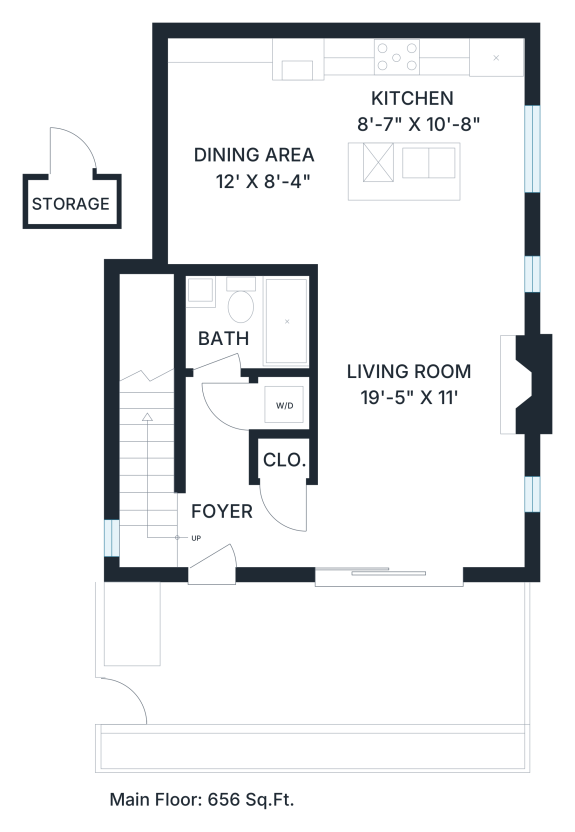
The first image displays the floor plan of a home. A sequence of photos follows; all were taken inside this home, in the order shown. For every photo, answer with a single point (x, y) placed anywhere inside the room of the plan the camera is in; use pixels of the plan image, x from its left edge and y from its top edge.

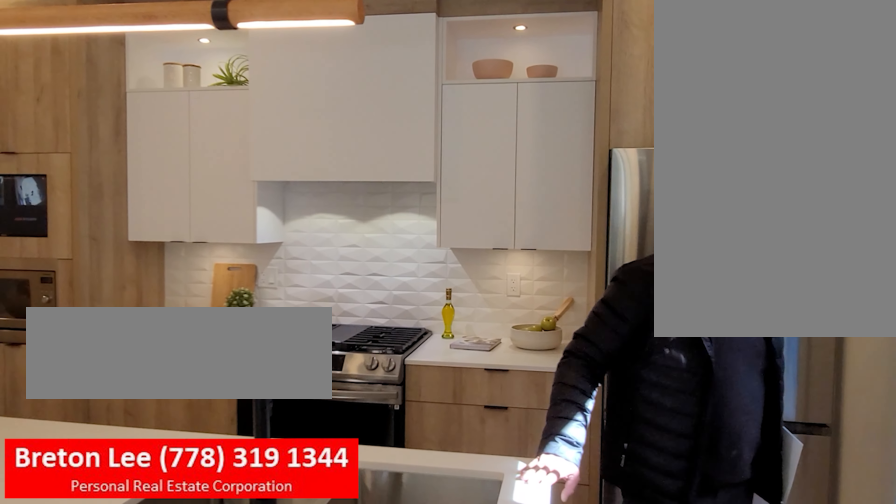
(491, 160)
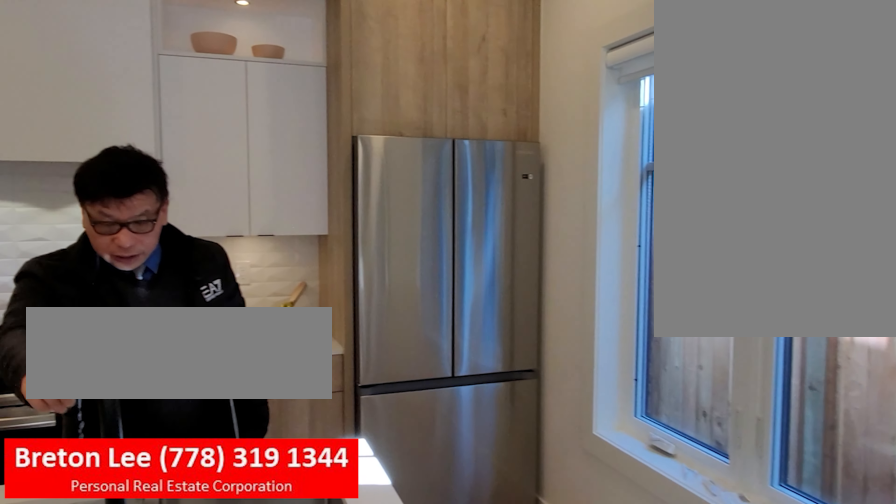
(491, 160)
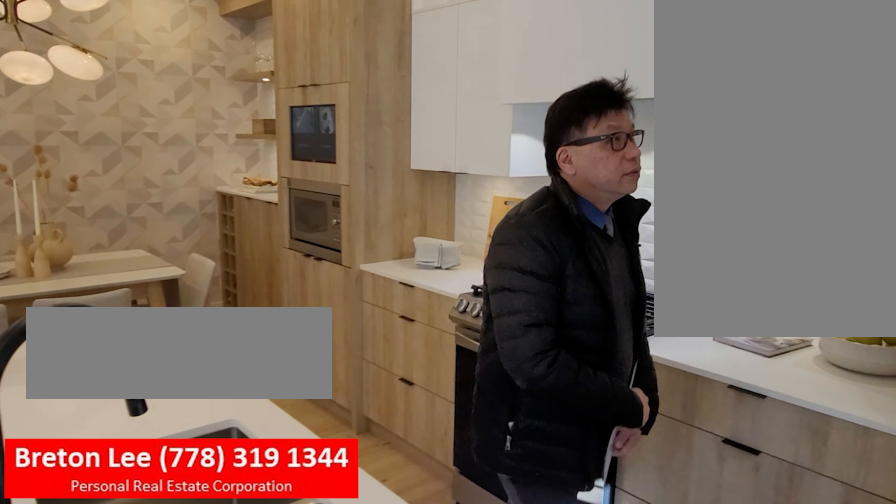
(491, 160)
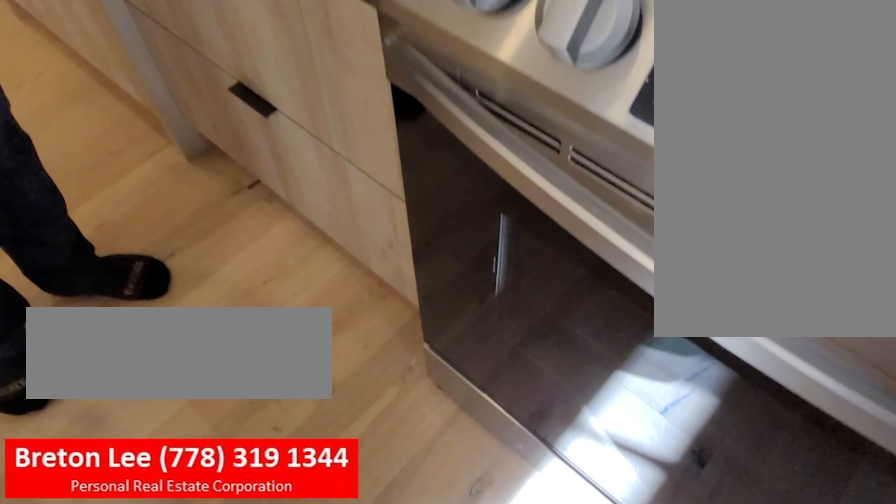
(491, 160)
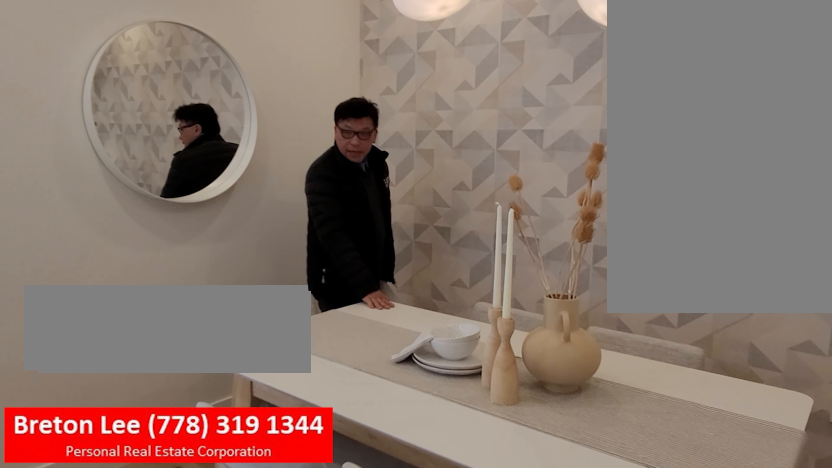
(251, 227)
